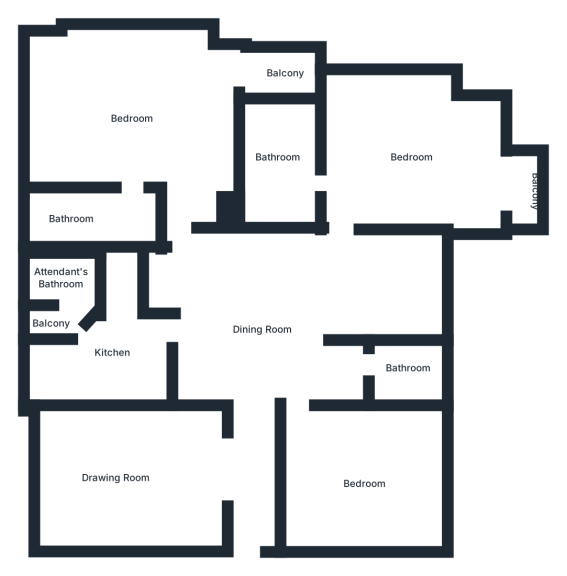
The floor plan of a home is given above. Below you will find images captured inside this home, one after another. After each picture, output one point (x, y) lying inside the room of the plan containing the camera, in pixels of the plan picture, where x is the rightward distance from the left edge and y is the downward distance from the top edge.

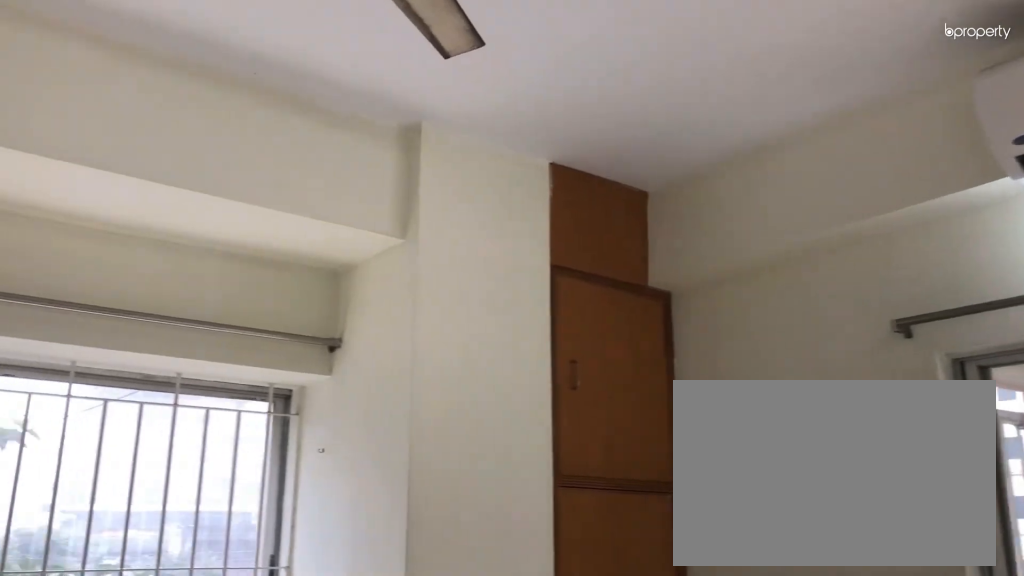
(412, 152)
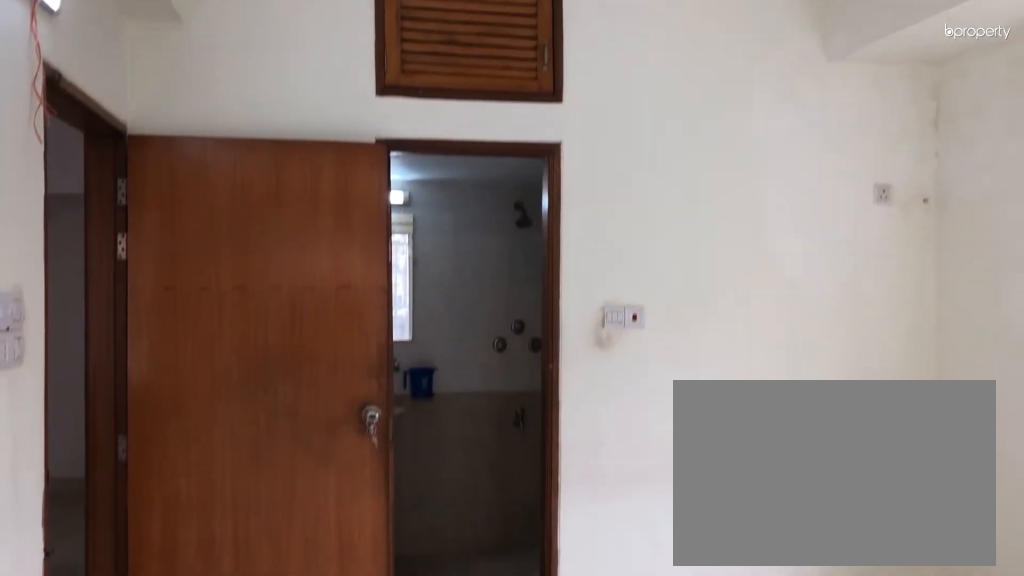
(412, 152)
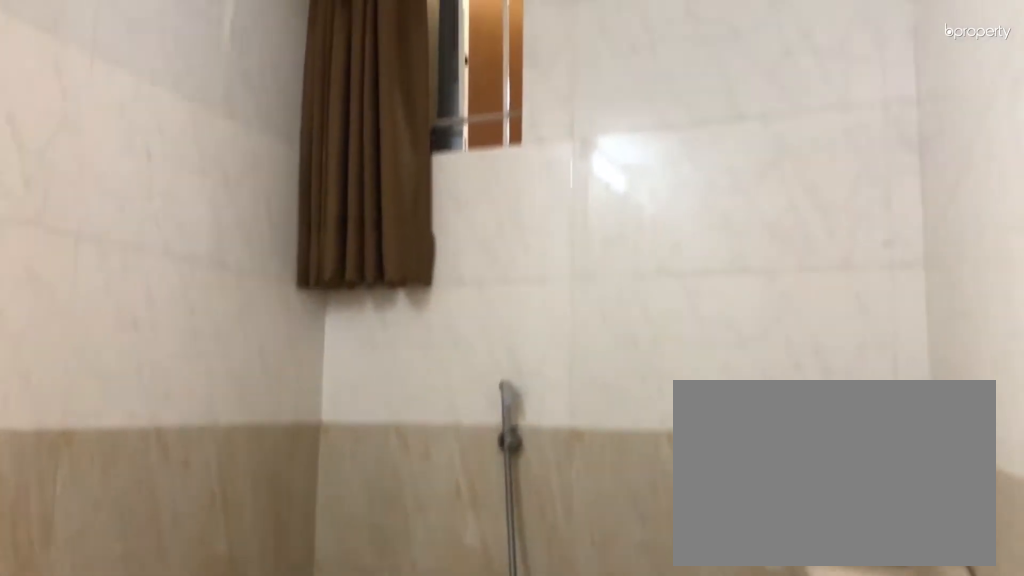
(278, 159)
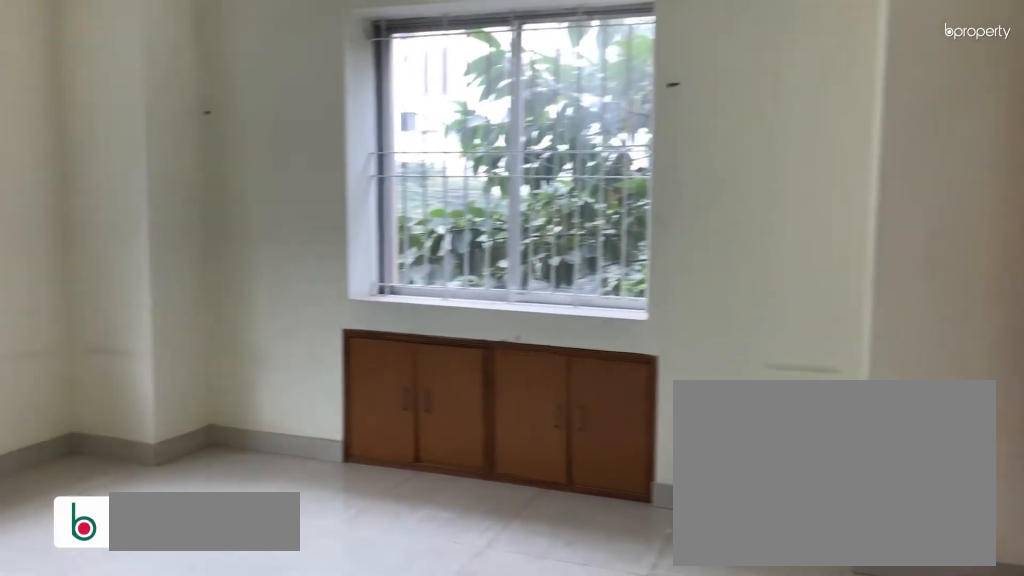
(125, 116)
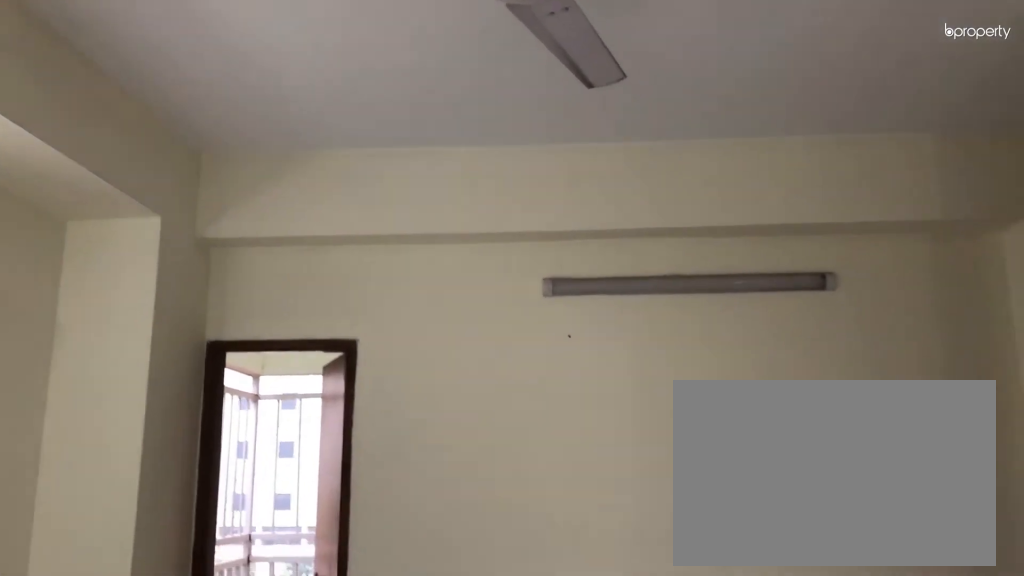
(125, 116)
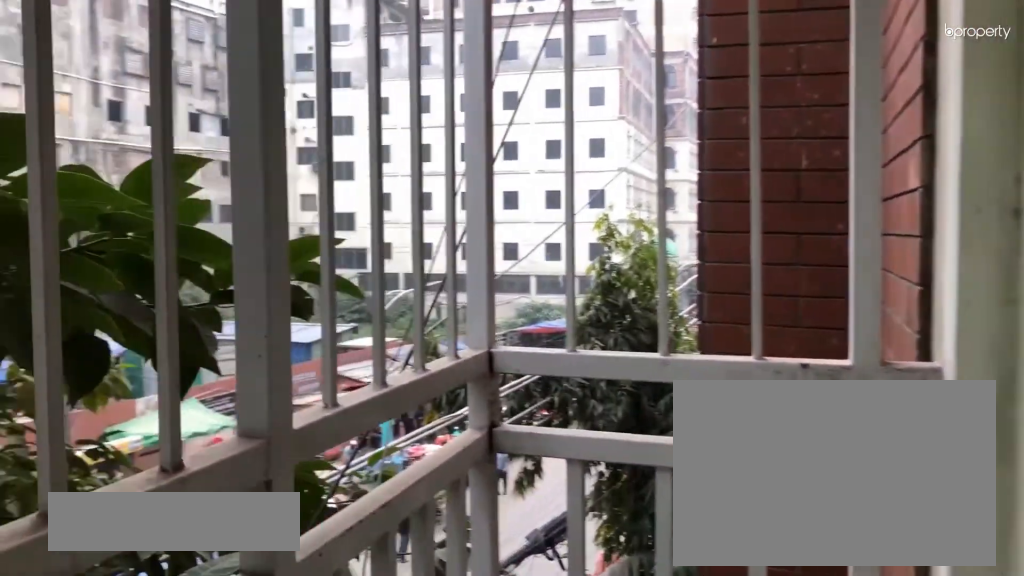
(288, 67)
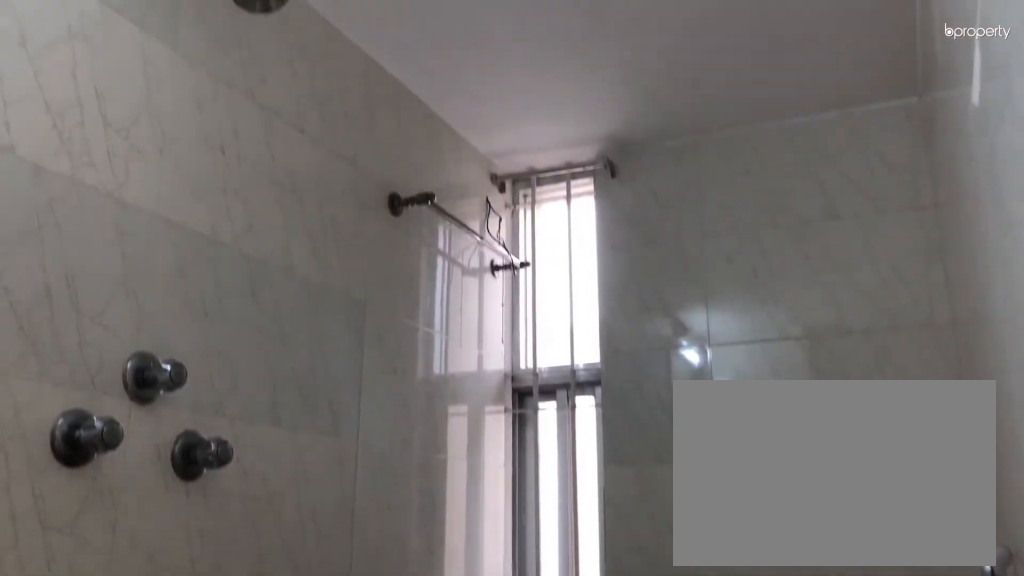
(85, 213)
